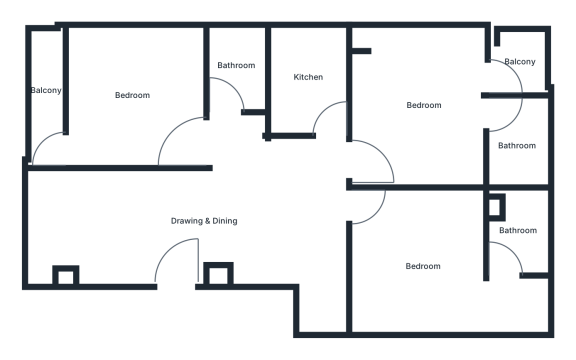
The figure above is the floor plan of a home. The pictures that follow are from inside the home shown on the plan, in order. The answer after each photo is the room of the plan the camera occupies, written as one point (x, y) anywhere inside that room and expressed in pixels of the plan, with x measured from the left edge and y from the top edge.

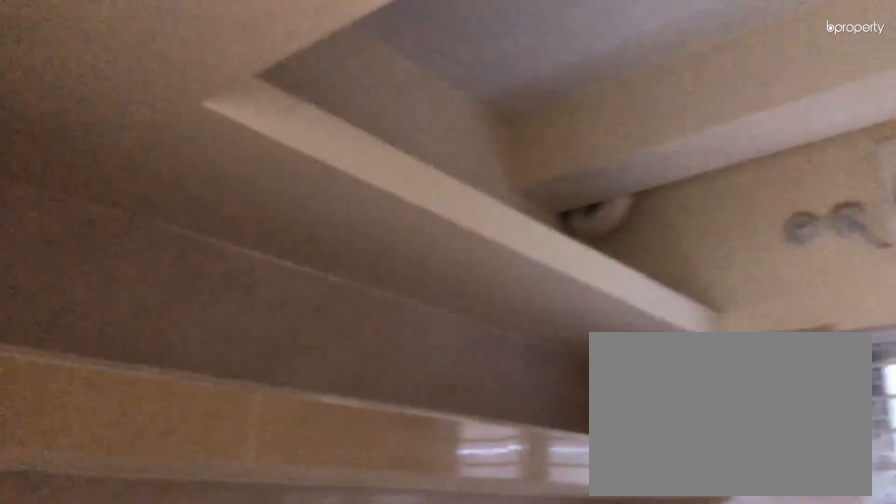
(306, 79)
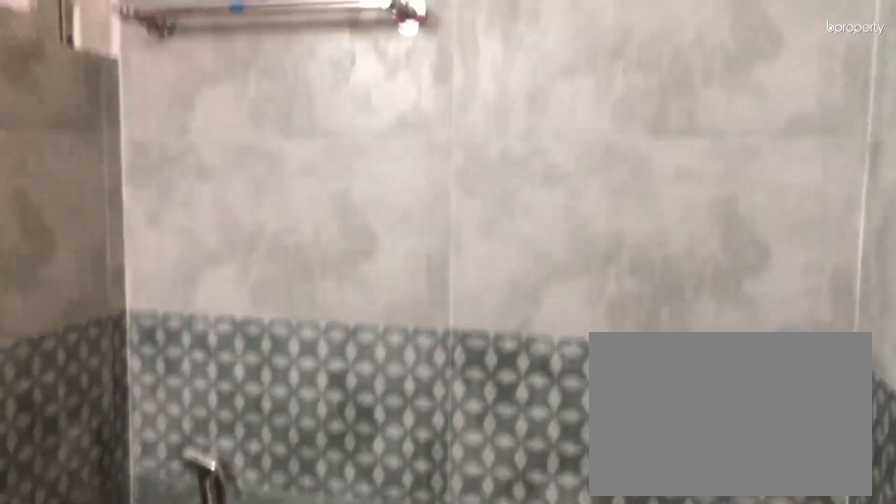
(514, 141)
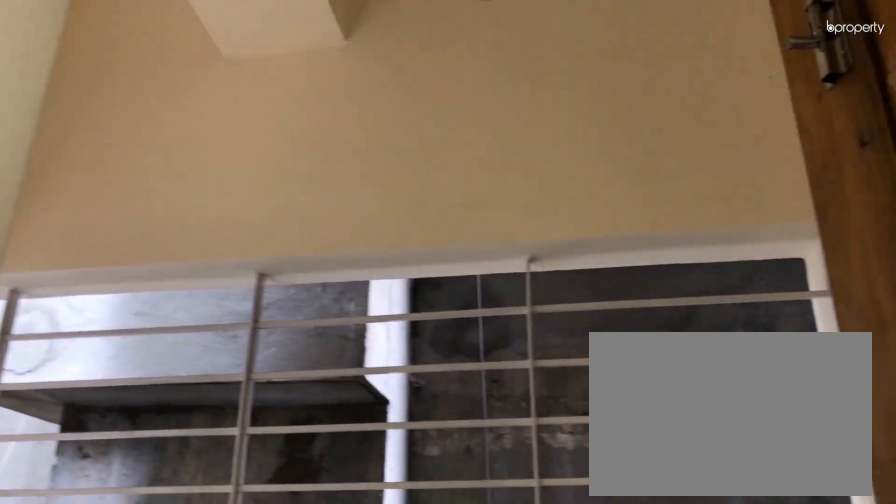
(514, 59)
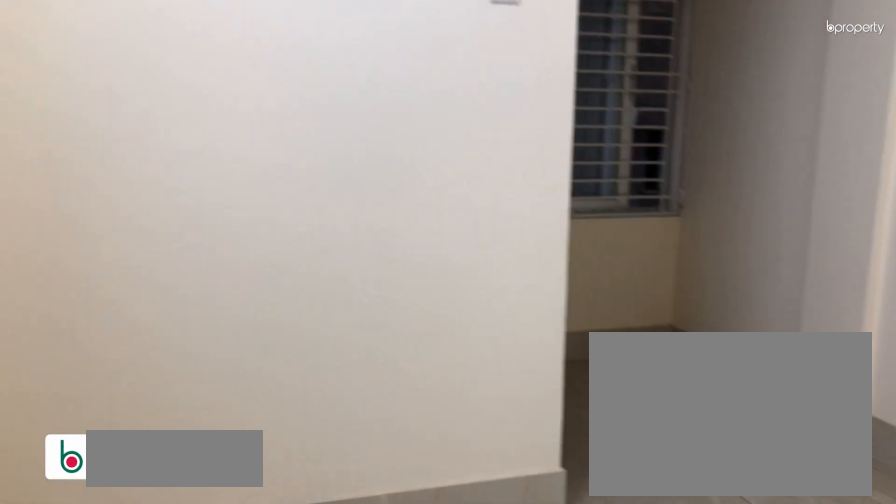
(423, 264)
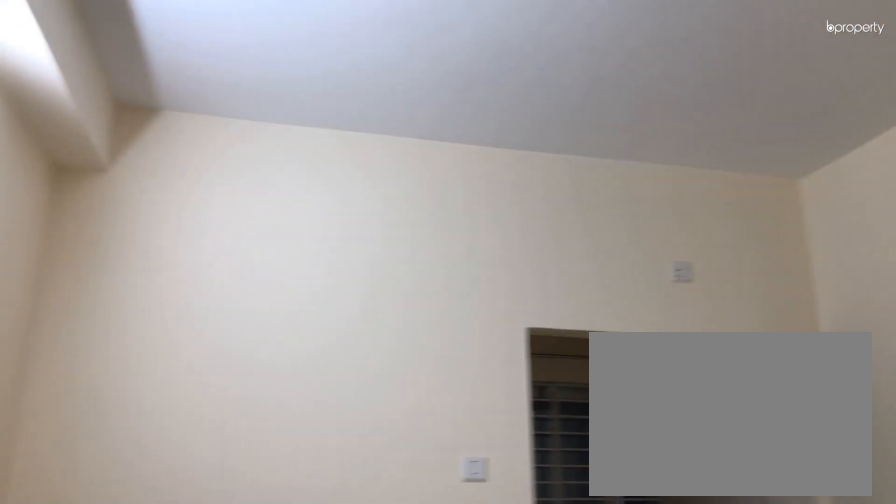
(423, 264)
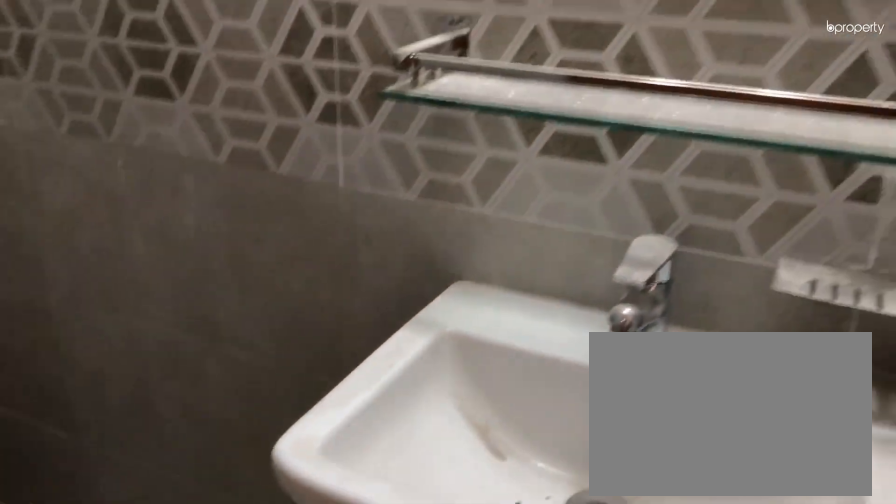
(515, 235)
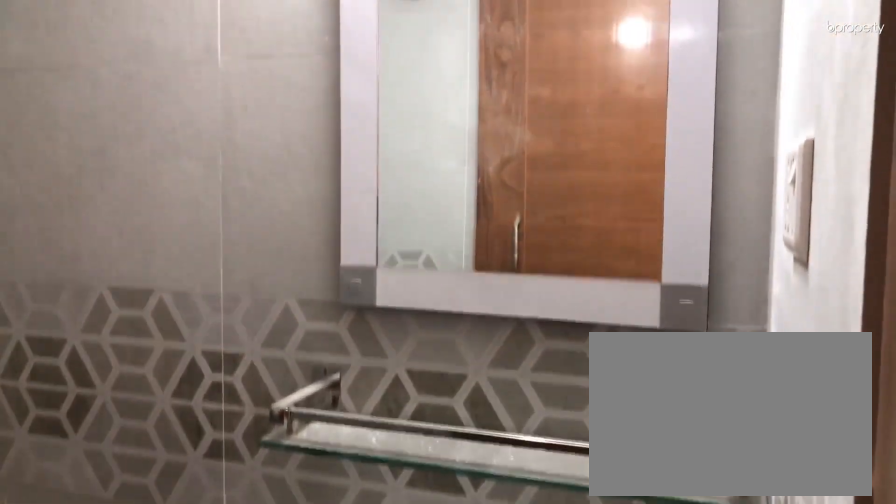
(515, 235)
